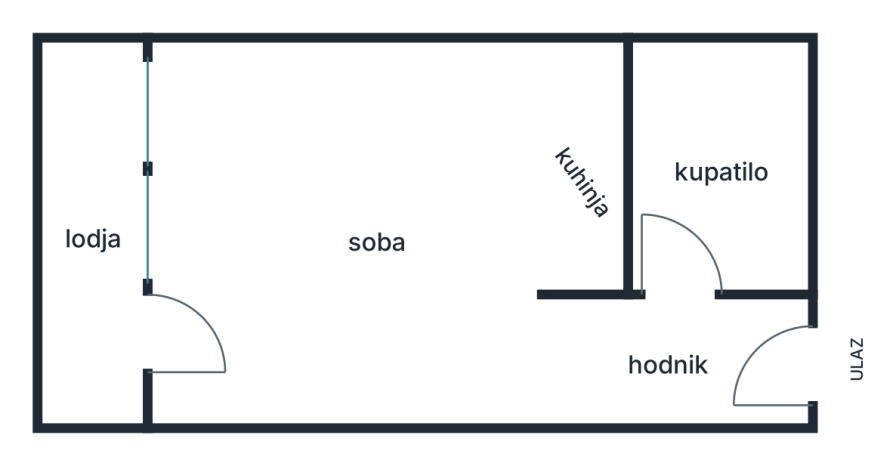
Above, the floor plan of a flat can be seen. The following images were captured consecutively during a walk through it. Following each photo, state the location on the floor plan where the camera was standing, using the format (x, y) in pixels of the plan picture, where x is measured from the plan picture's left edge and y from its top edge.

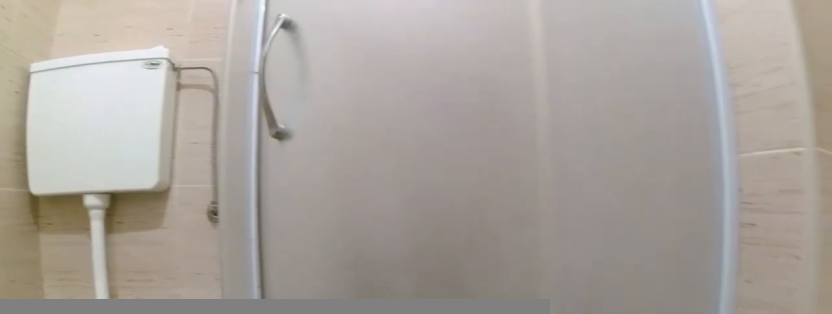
(745, 181)
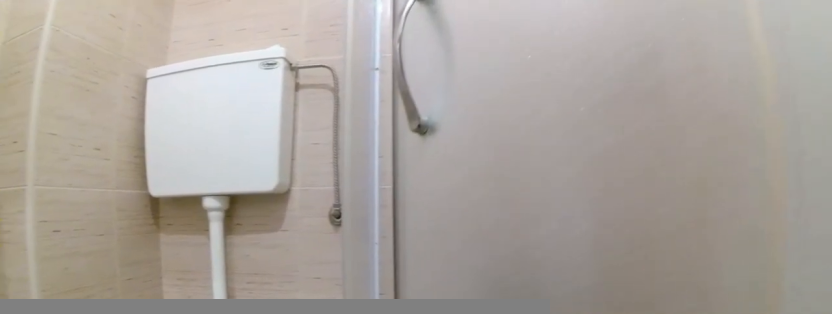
(753, 180)
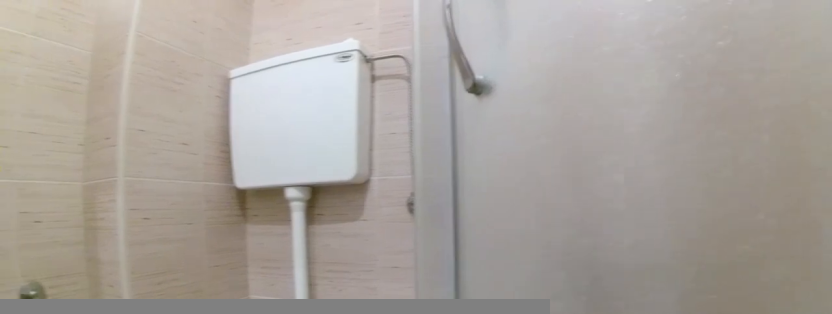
(758, 178)
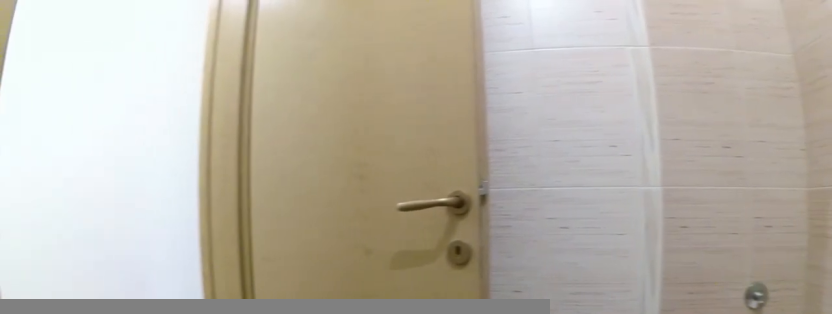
(764, 150)
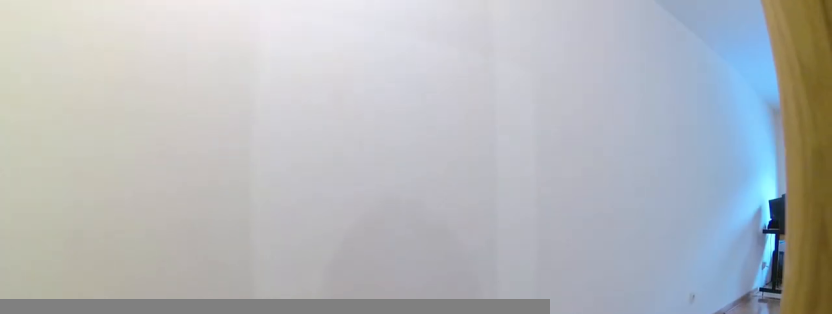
(683, 249)
